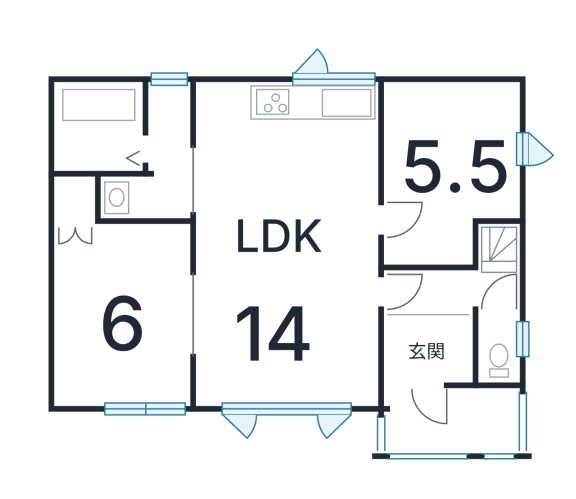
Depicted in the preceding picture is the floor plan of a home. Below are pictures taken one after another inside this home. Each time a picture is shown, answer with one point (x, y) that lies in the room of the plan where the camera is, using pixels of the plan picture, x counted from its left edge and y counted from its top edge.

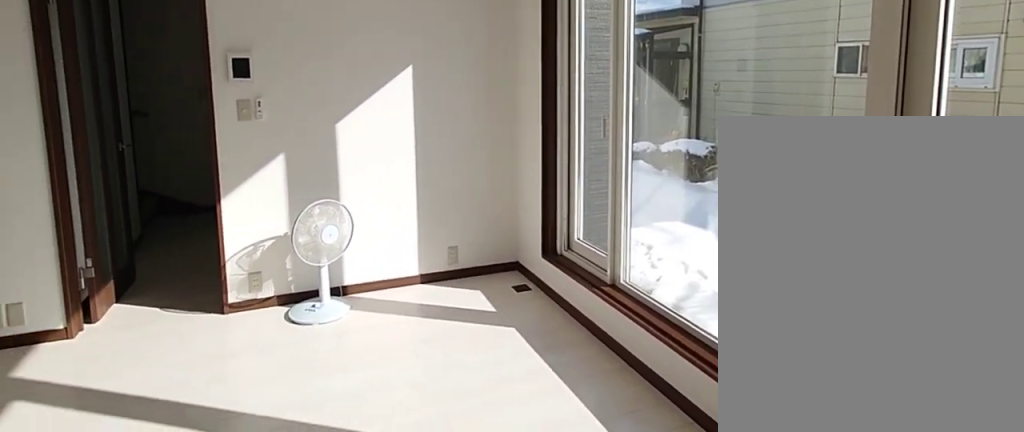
(285, 321)
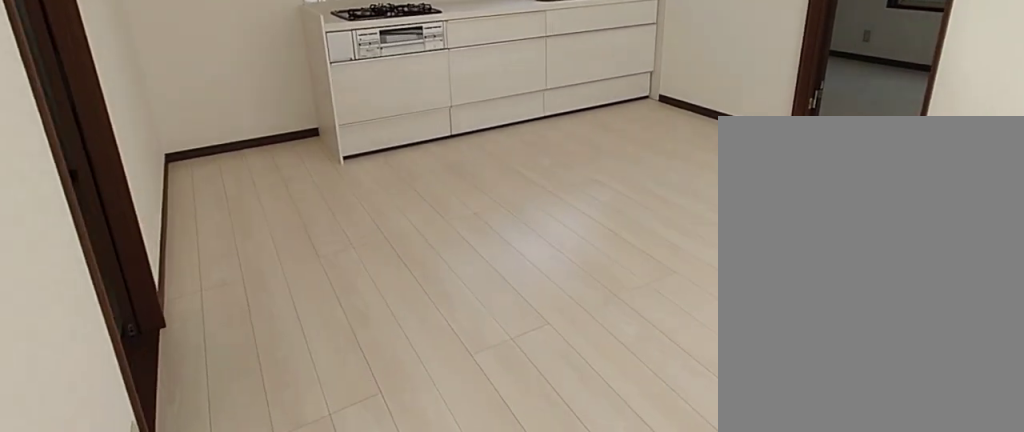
(285, 321)
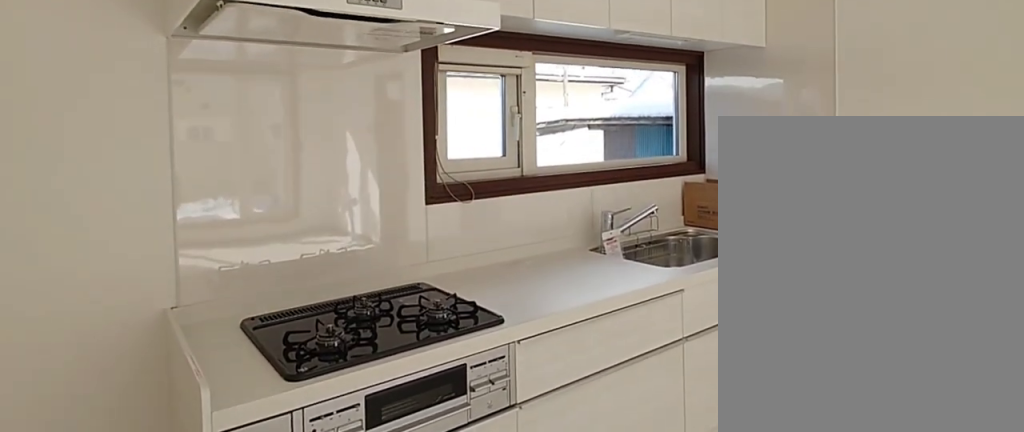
(287, 151)
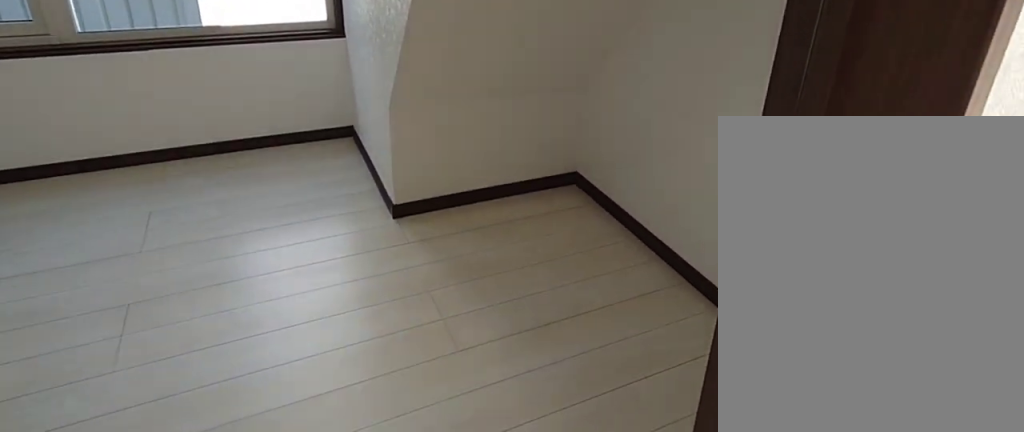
(455, 149)
